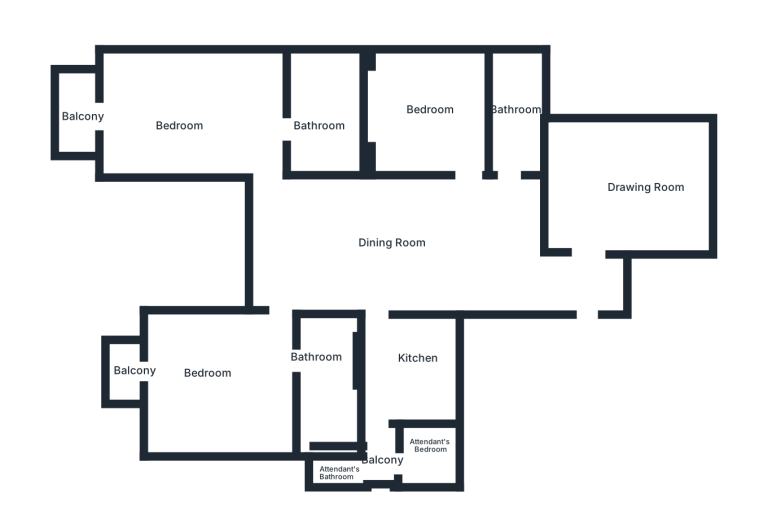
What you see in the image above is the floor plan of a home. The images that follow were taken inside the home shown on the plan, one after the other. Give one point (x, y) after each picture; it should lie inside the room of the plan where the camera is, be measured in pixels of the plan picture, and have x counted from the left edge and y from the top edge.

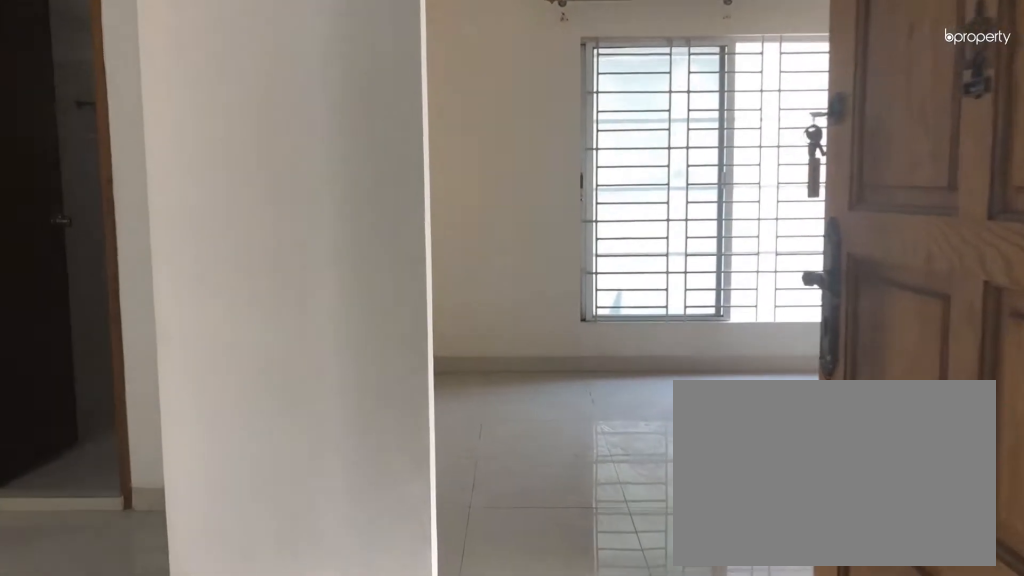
(584, 314)
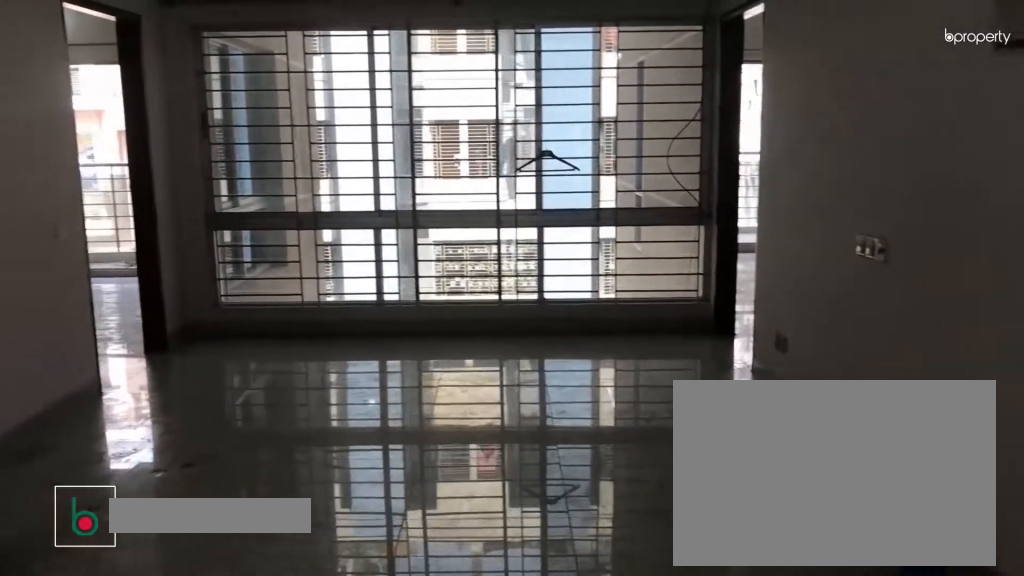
(389, 248)
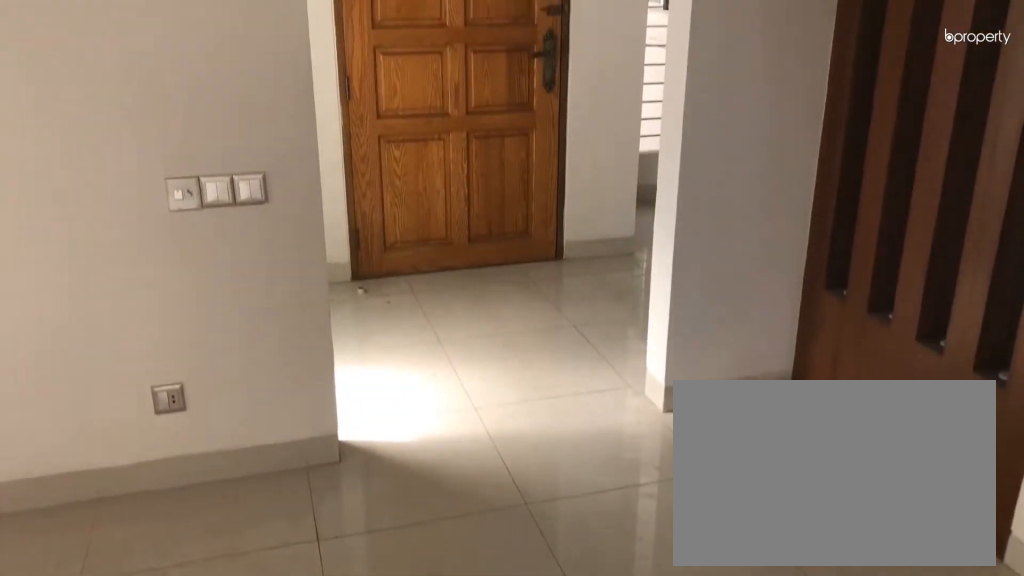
(614, 196)
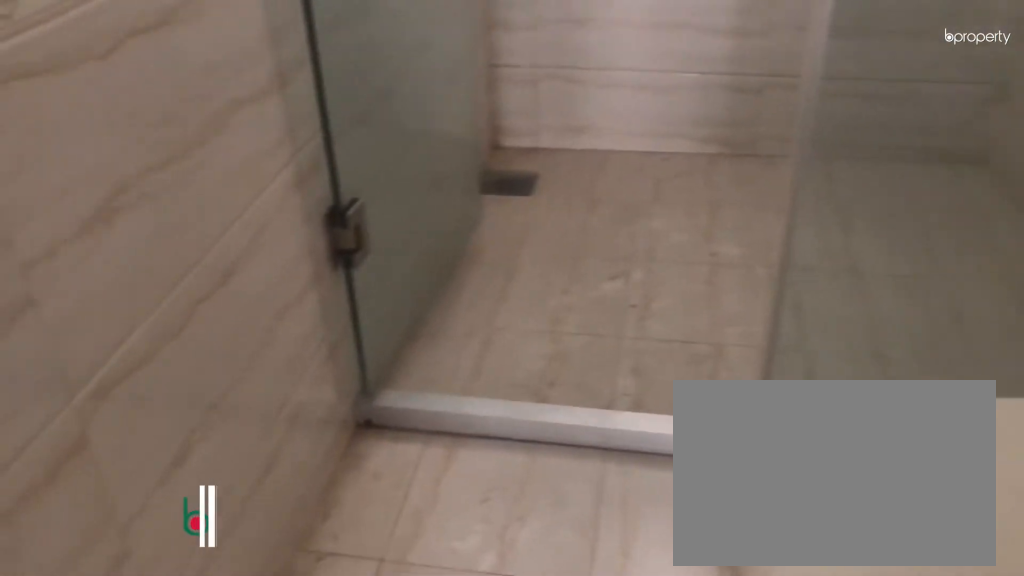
(517, 117)
